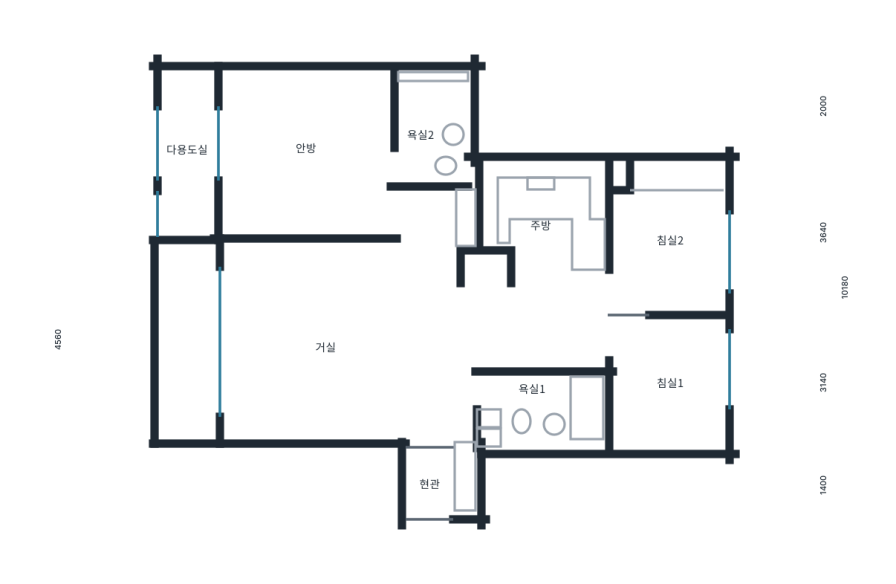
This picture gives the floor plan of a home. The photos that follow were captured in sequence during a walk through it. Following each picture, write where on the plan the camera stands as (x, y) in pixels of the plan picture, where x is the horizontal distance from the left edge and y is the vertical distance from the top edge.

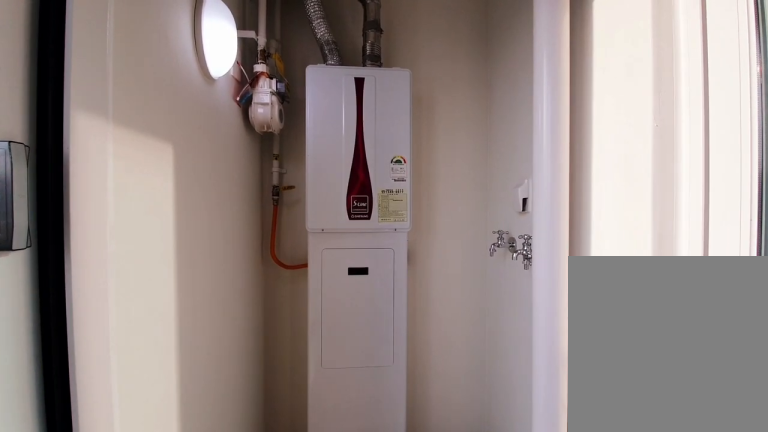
(211, 174)
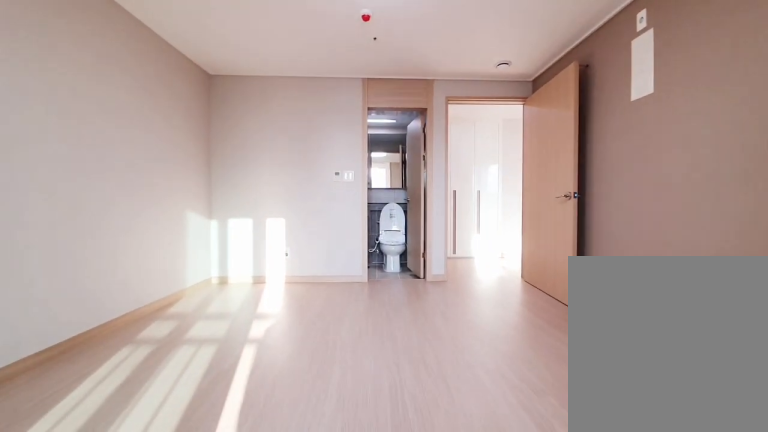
(292, 189)
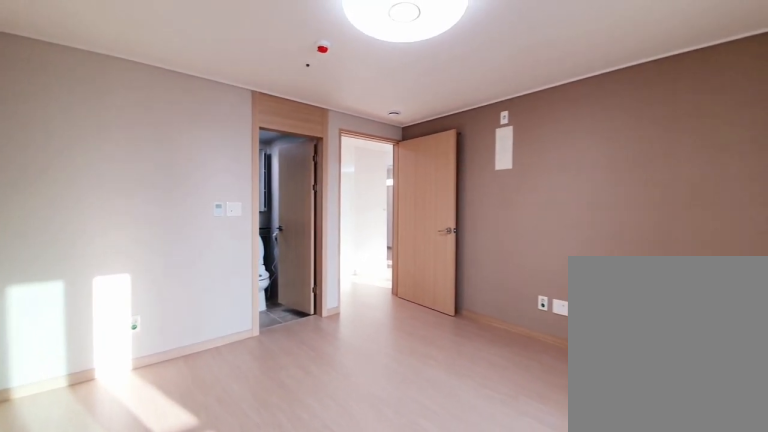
(292, 188)
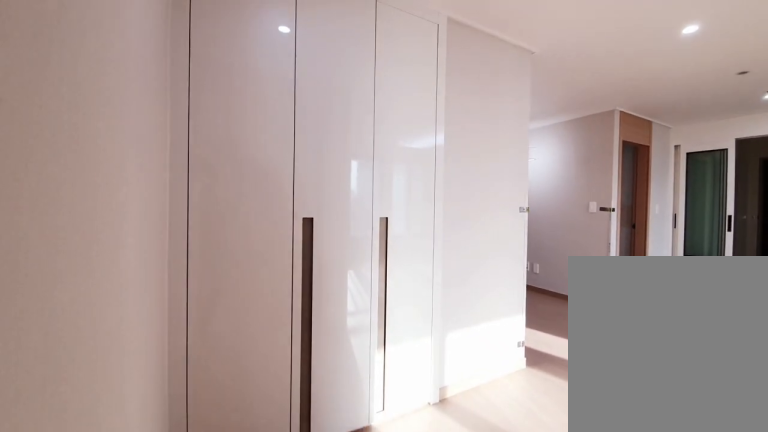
(424, 232)
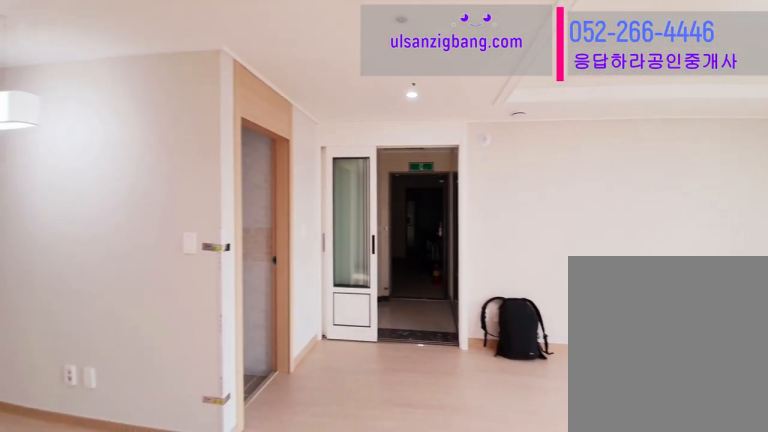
(438, 307)
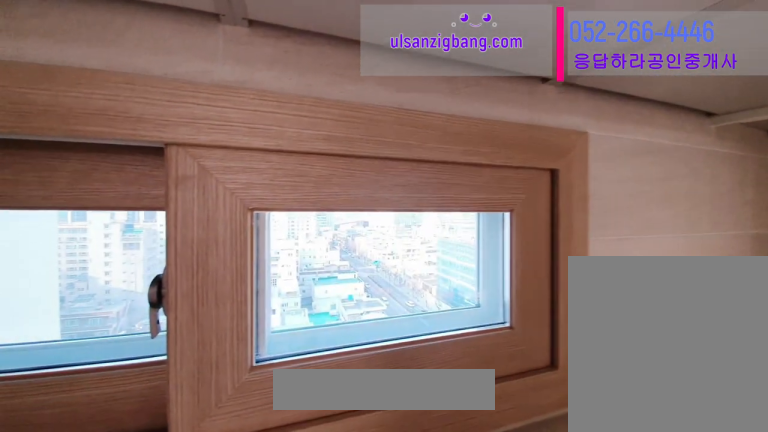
(547, 235)
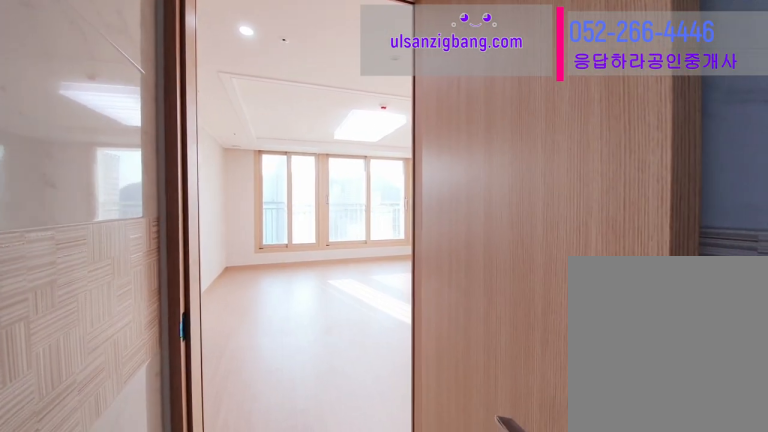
(538, 407)
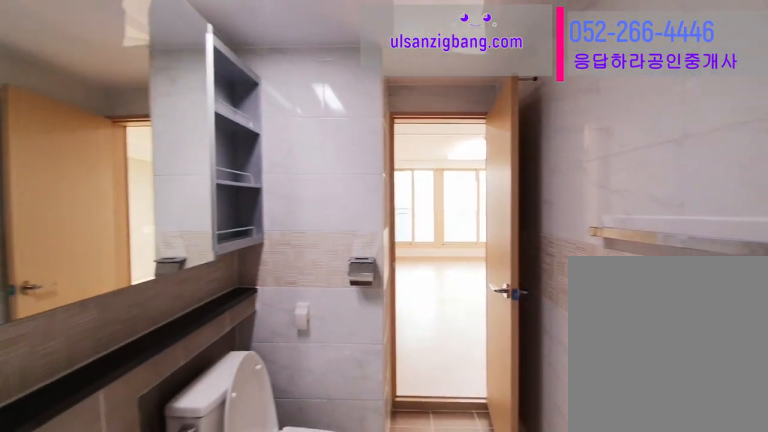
(537, 407)
